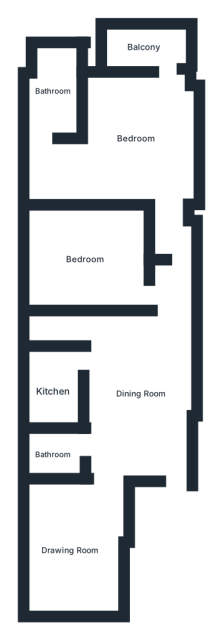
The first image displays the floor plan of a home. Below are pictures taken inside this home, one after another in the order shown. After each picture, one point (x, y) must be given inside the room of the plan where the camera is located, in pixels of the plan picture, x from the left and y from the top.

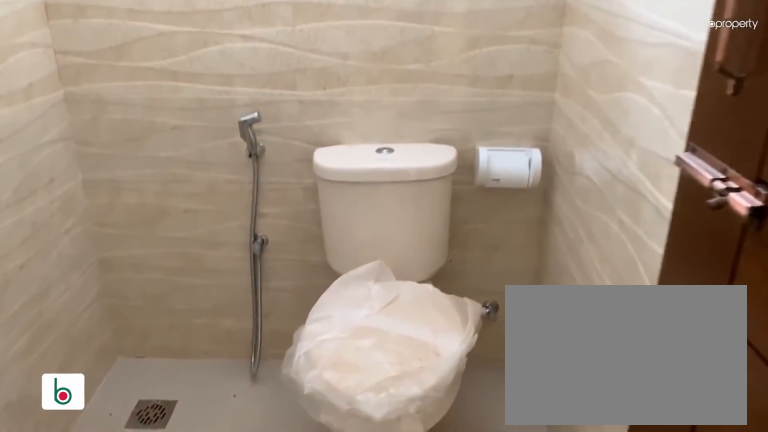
(54, 453)
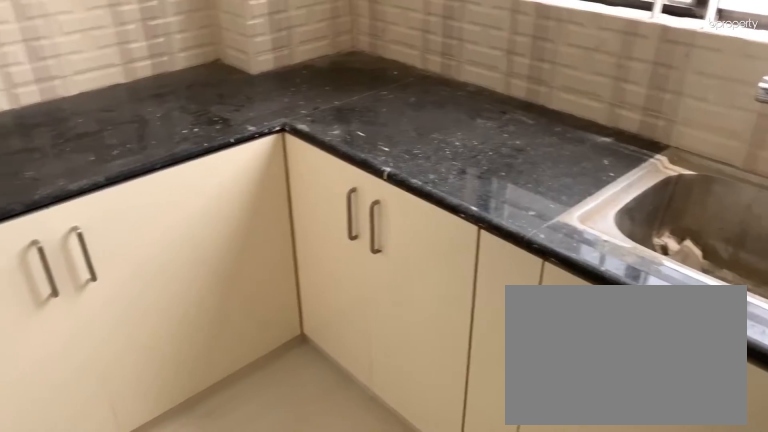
(53, 388)
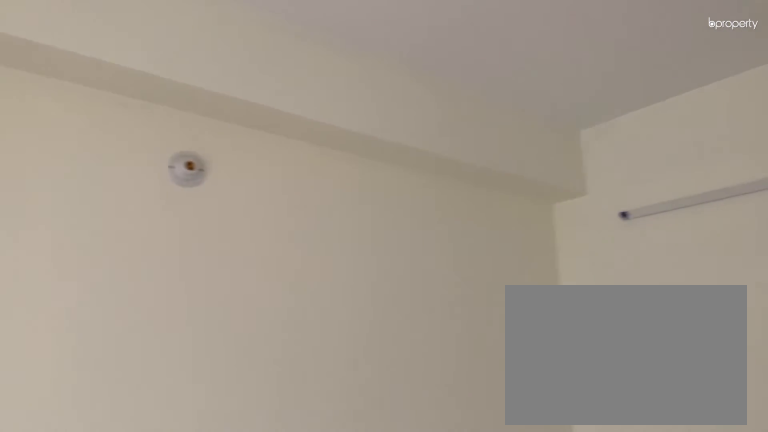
(85, 259)
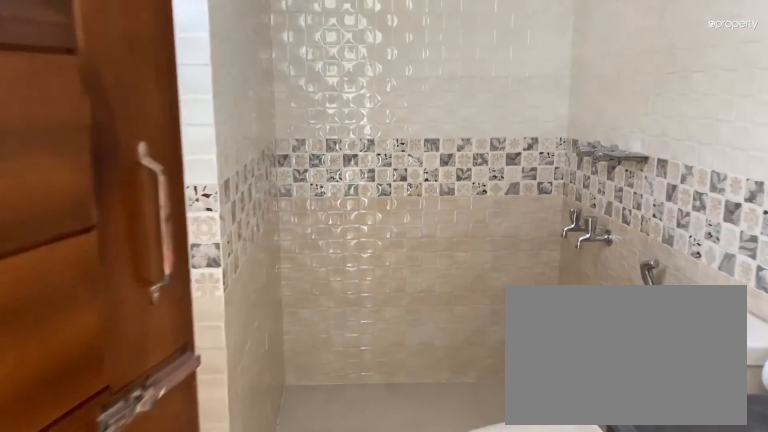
(51, 90)
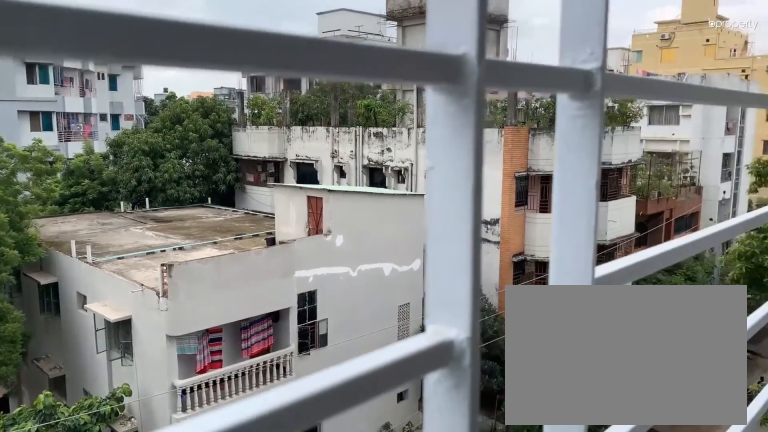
(144, 43)
